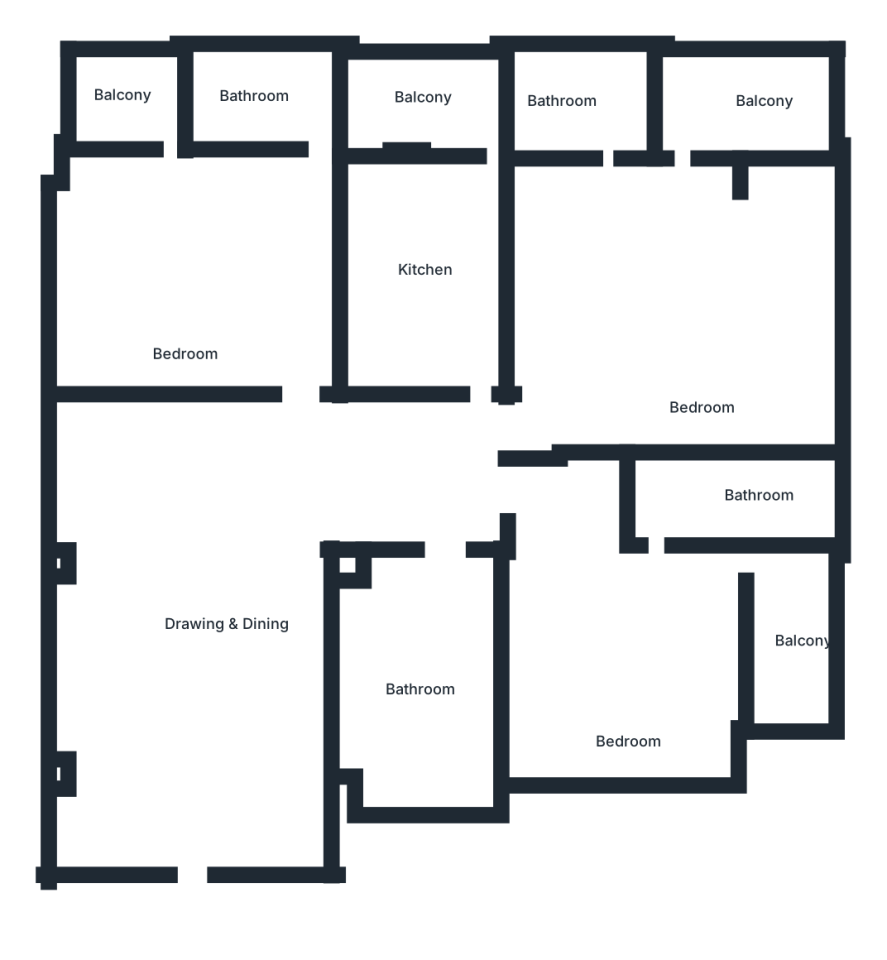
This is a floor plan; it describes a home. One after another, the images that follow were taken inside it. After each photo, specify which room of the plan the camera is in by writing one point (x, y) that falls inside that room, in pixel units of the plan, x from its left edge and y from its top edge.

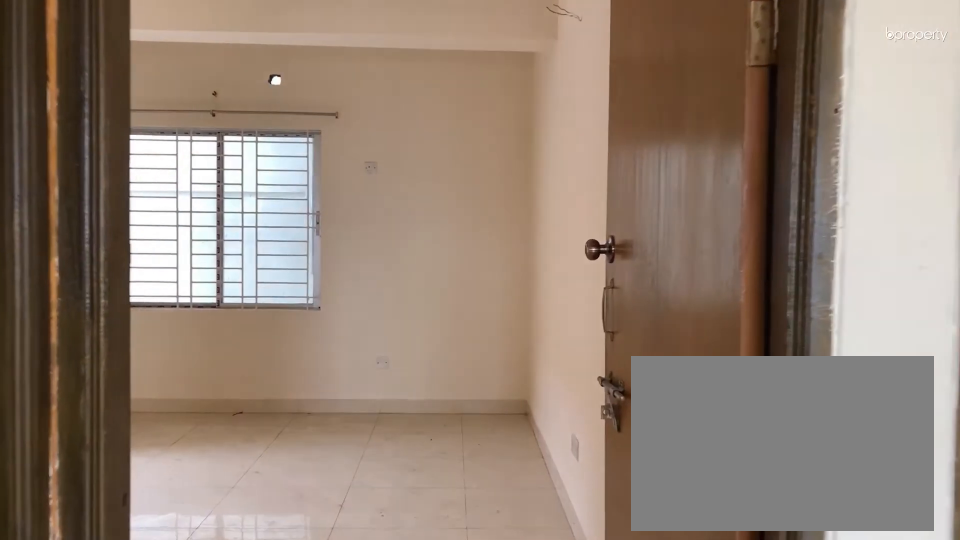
(495, 439)
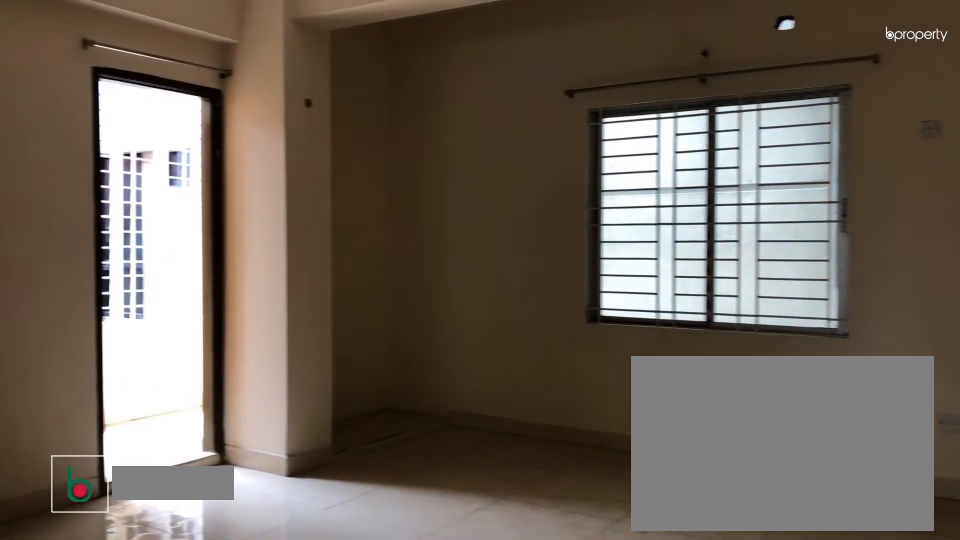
(700, 338)
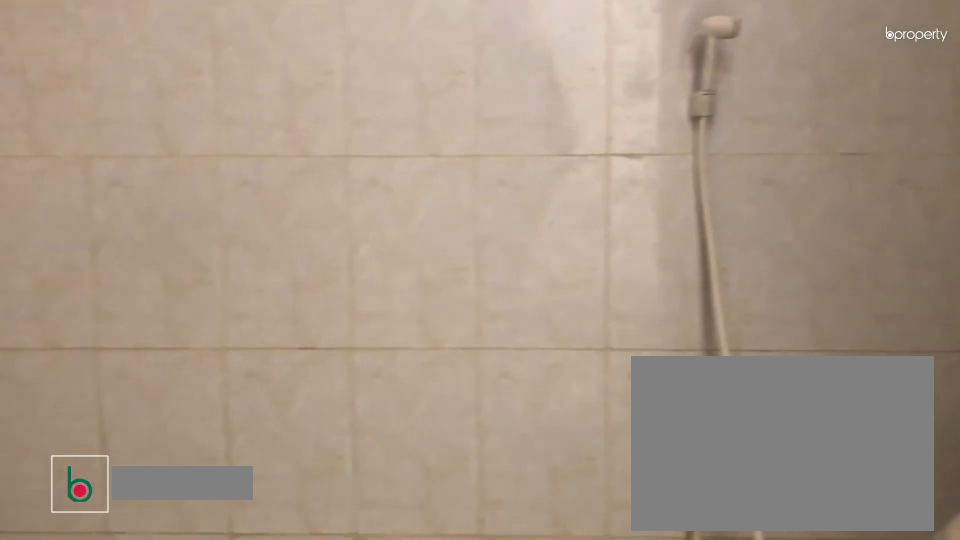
(584, 96)
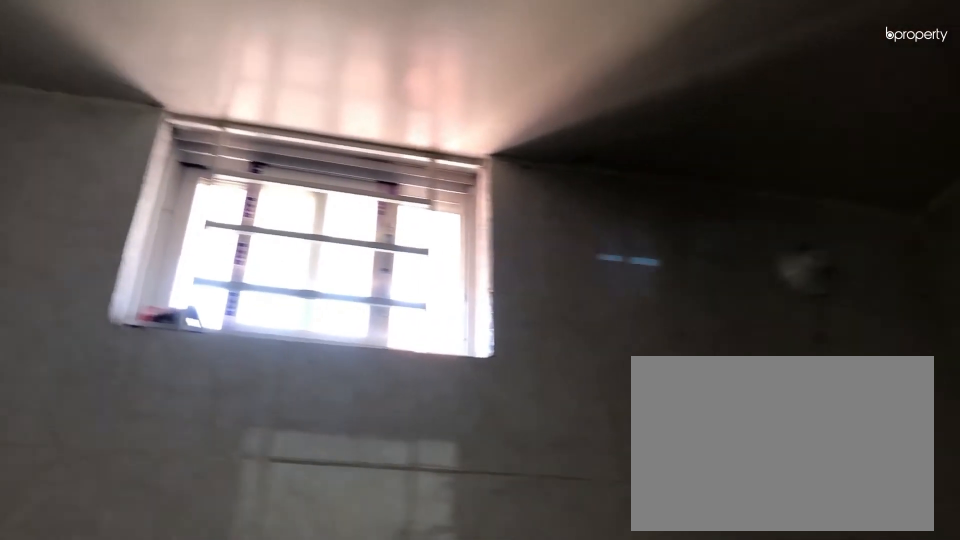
(584, 96)
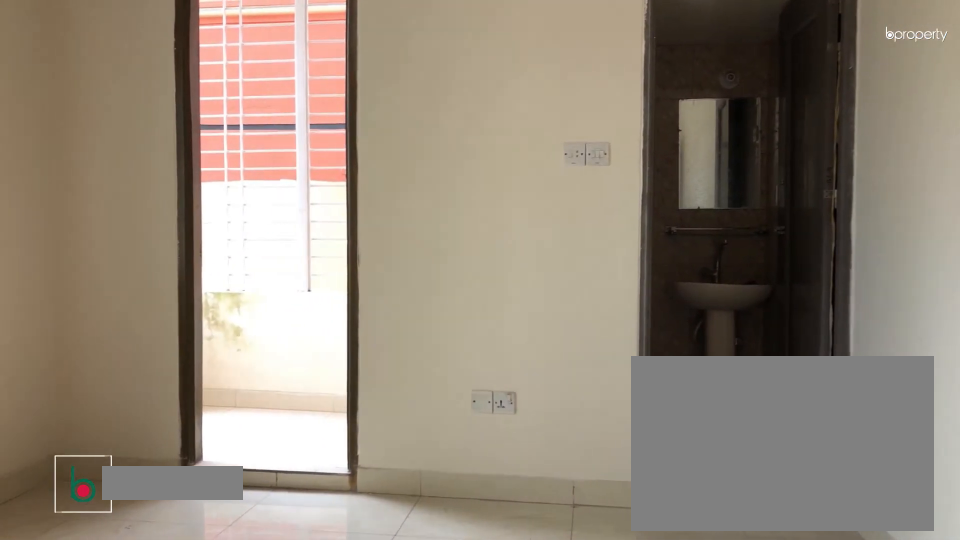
(198, 285)
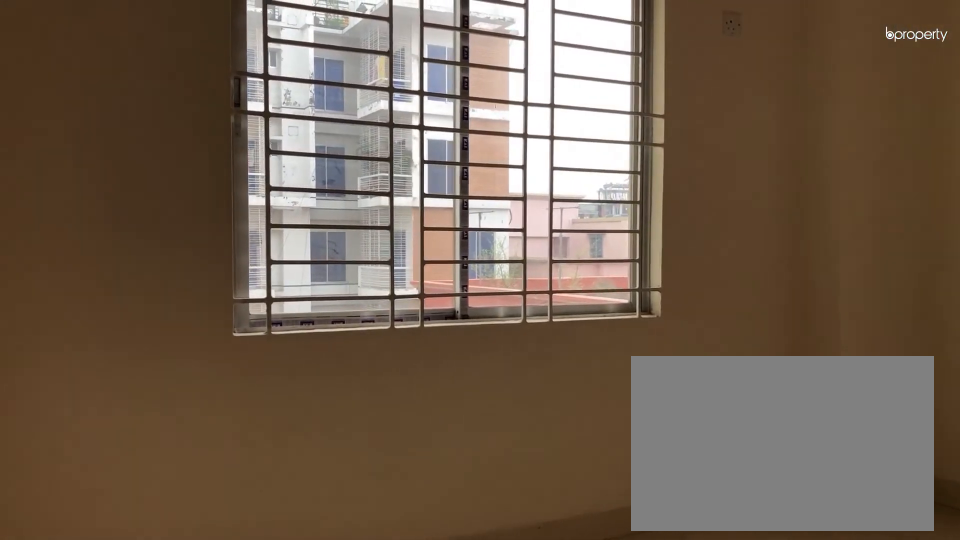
(198, 285)
